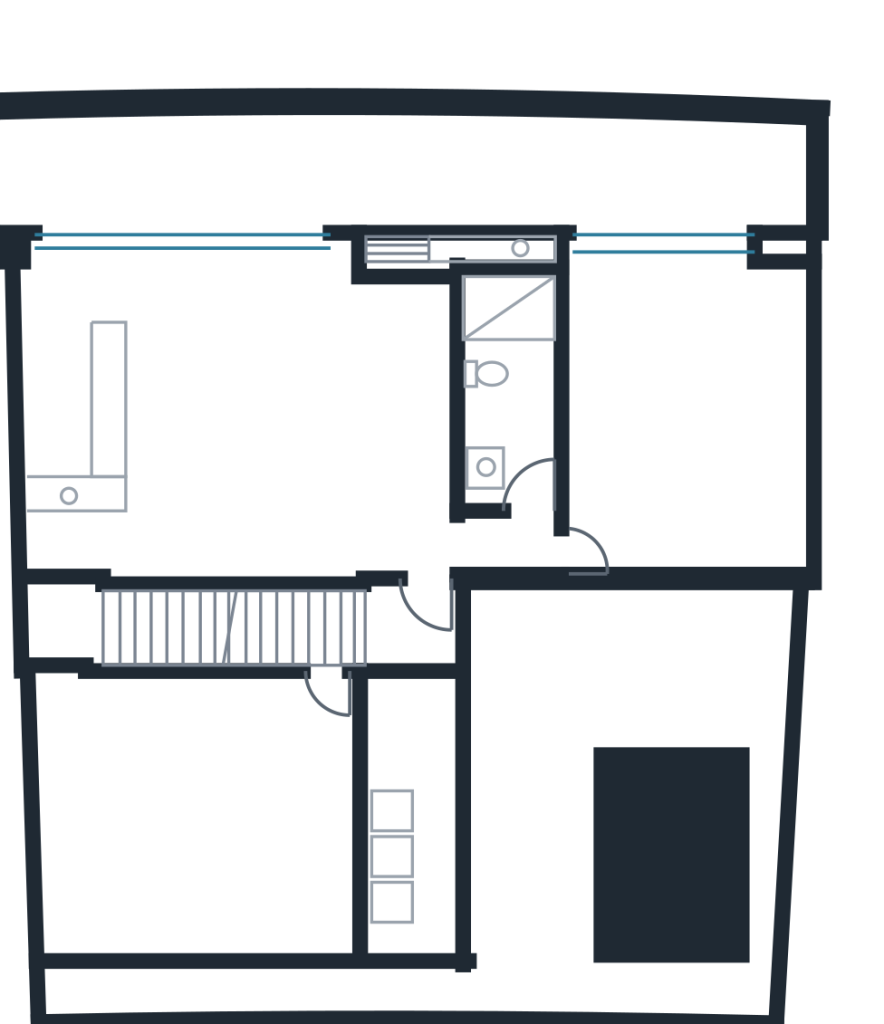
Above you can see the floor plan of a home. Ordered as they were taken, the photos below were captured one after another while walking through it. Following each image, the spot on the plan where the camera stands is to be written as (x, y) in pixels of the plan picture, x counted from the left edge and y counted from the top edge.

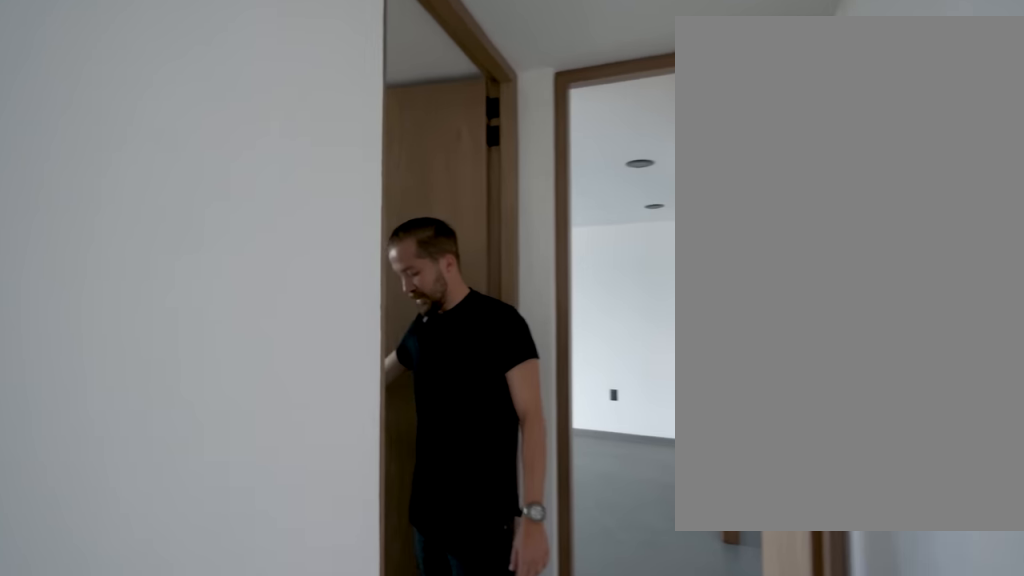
(437, 575)
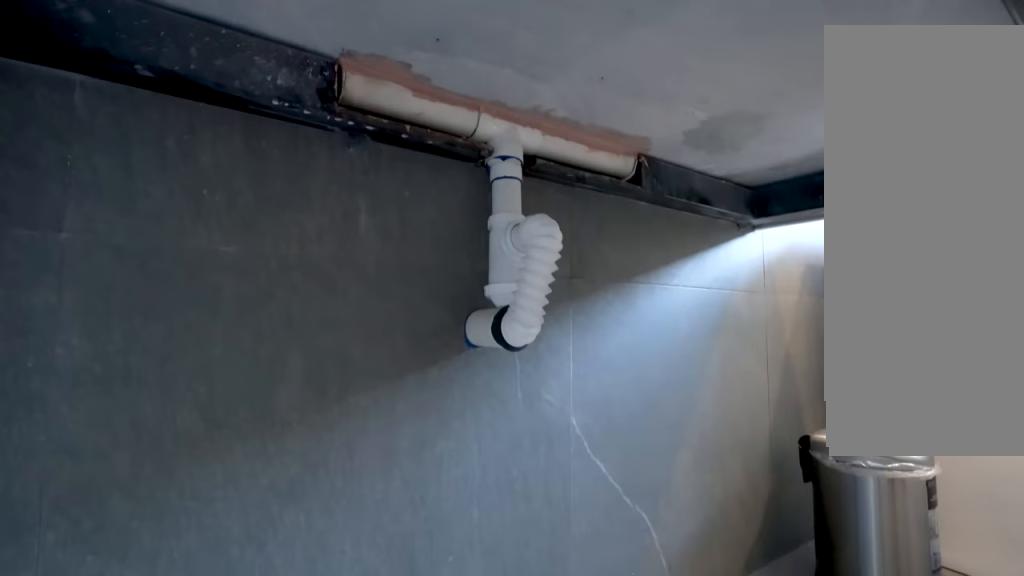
(514, 455)
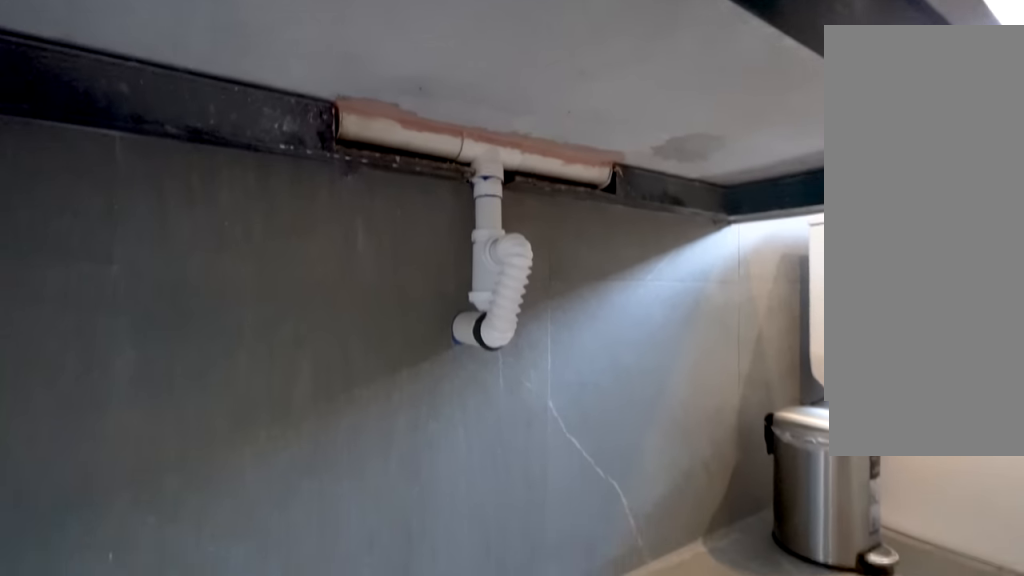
(514, 455)
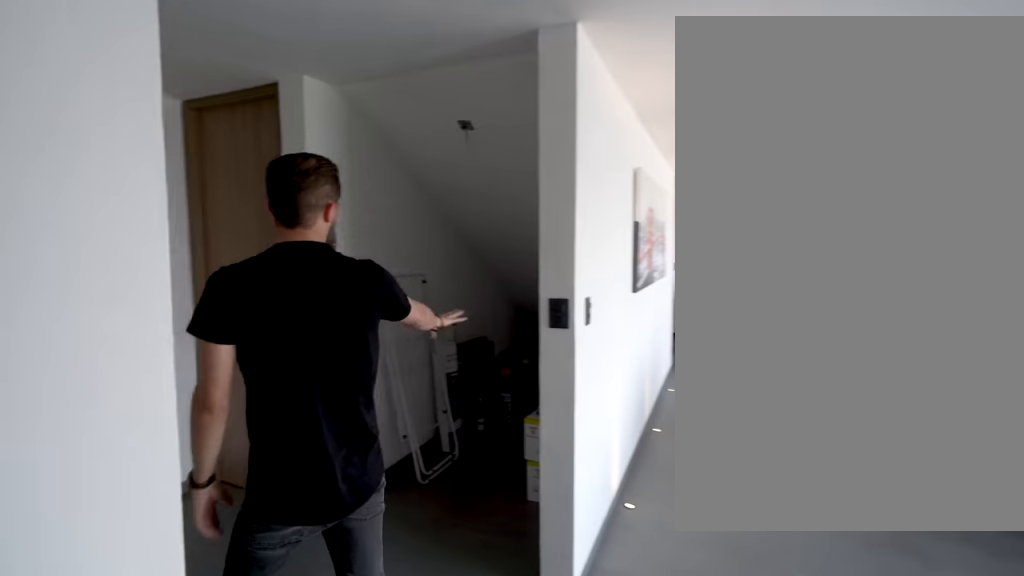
(473, 547)
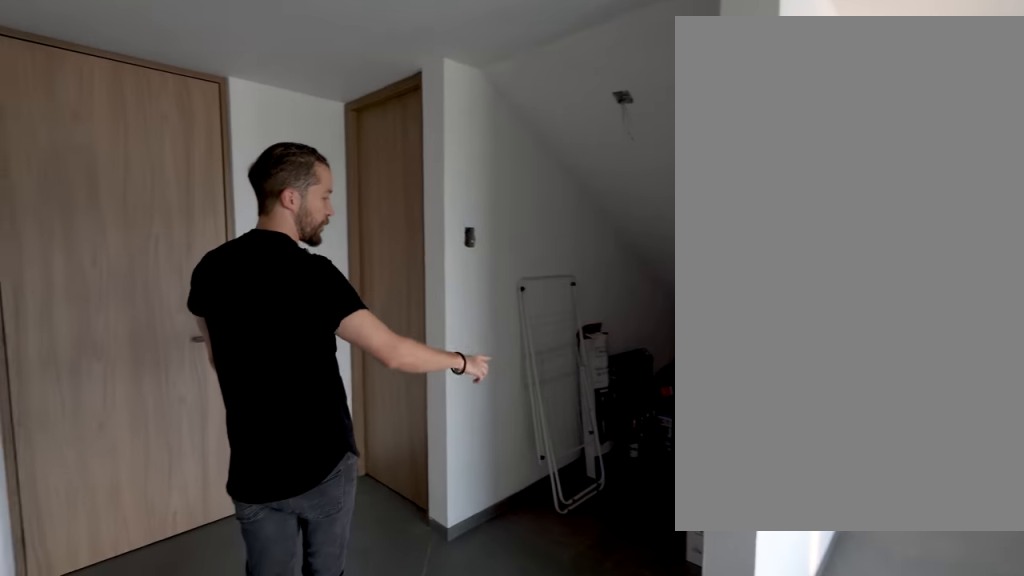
(448, 566)
